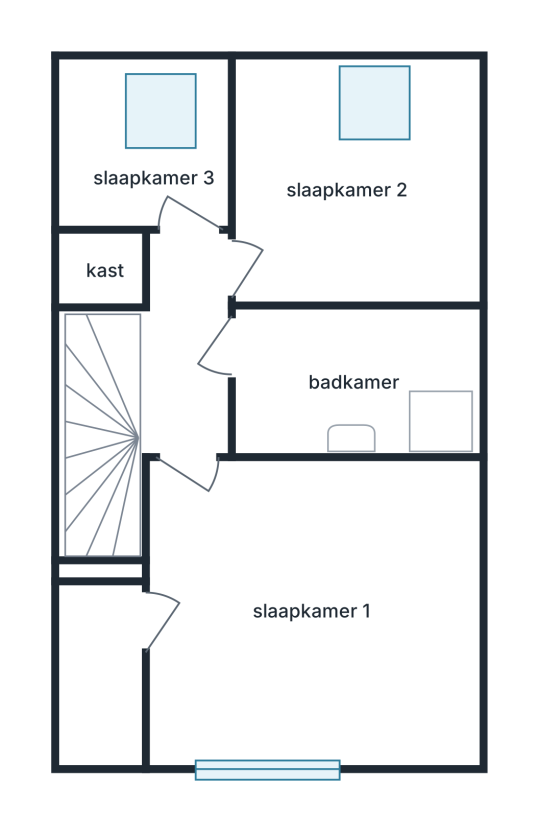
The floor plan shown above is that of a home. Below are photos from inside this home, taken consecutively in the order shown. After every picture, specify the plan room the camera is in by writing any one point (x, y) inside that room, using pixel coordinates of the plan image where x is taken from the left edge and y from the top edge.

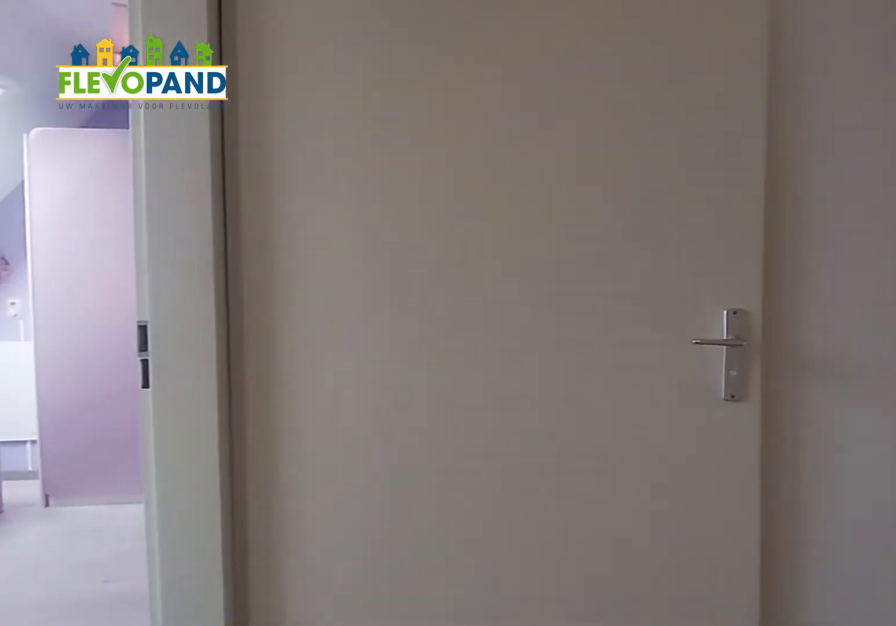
(182, 346)
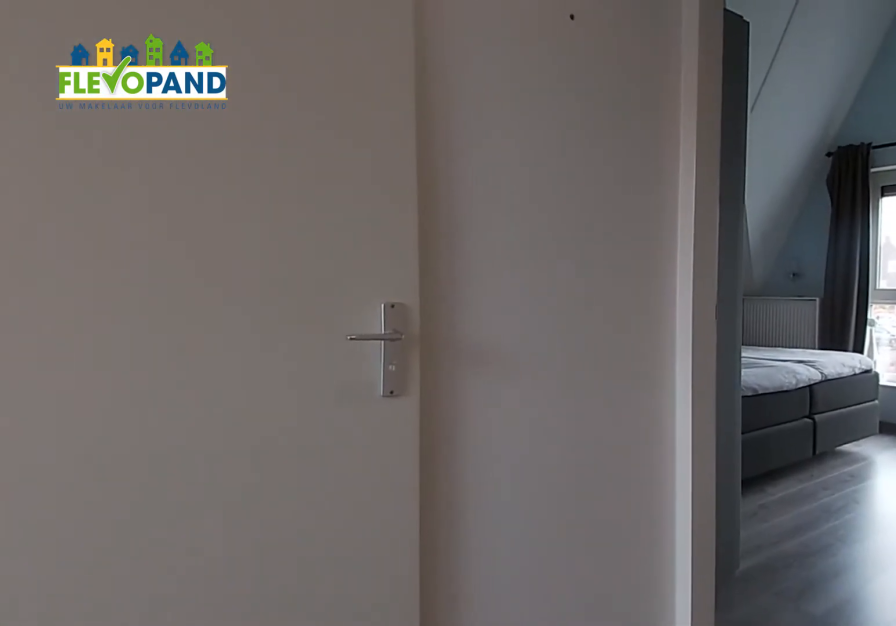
(182, 346)
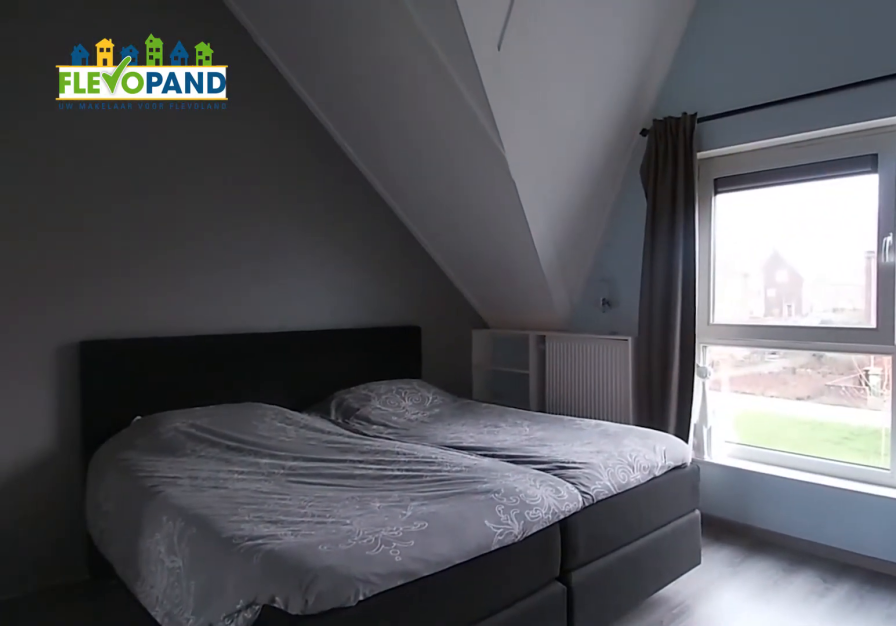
(307, 641)
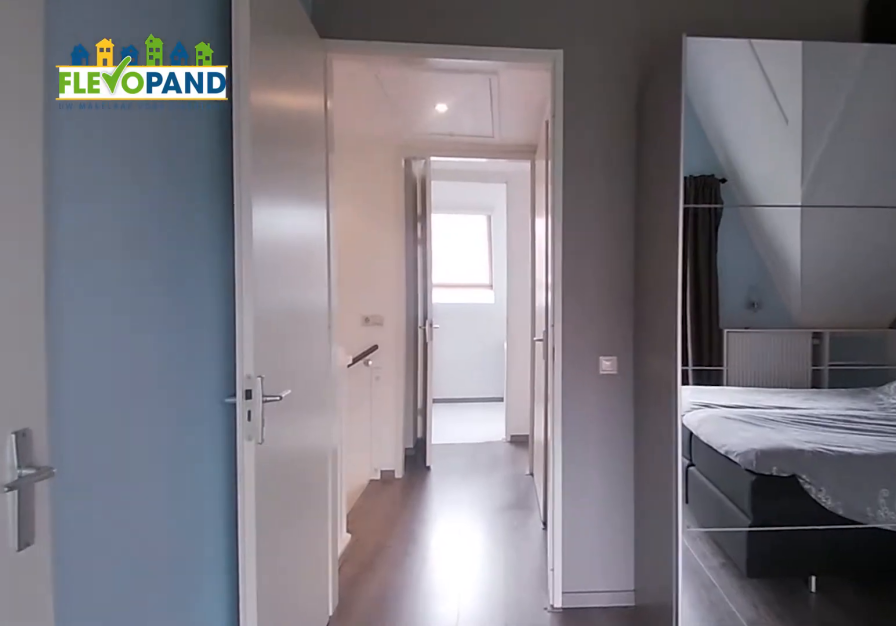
(307, 641)
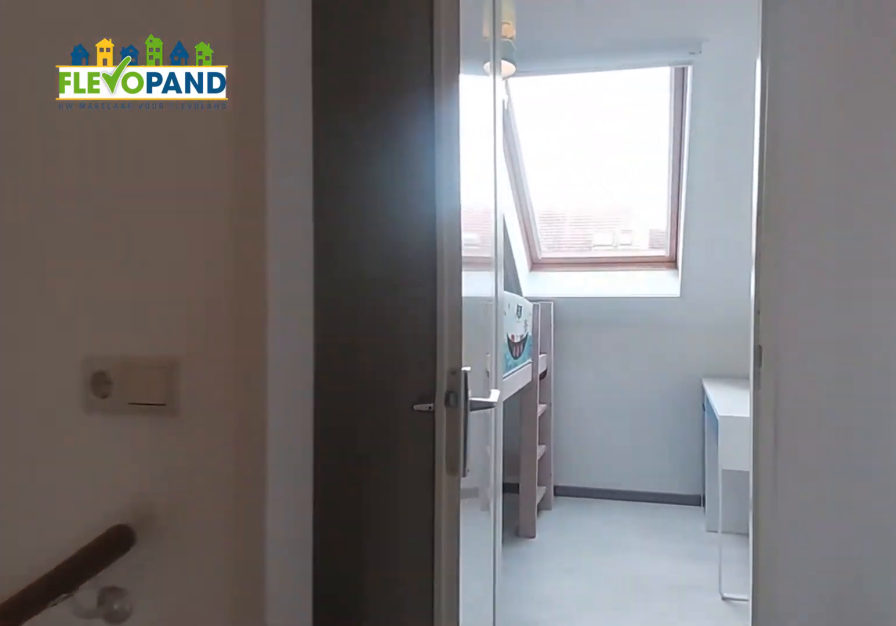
(185, 346)
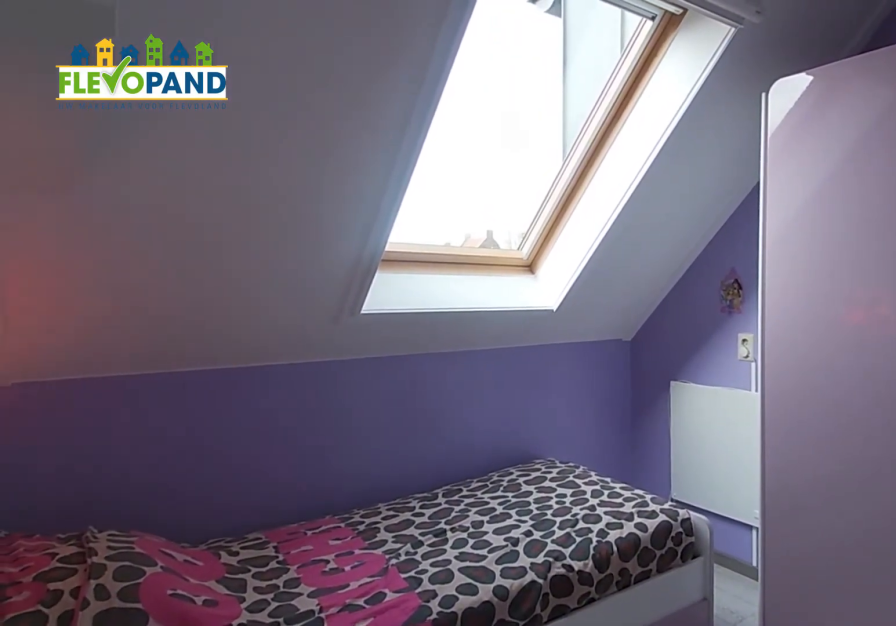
(357, 196)
